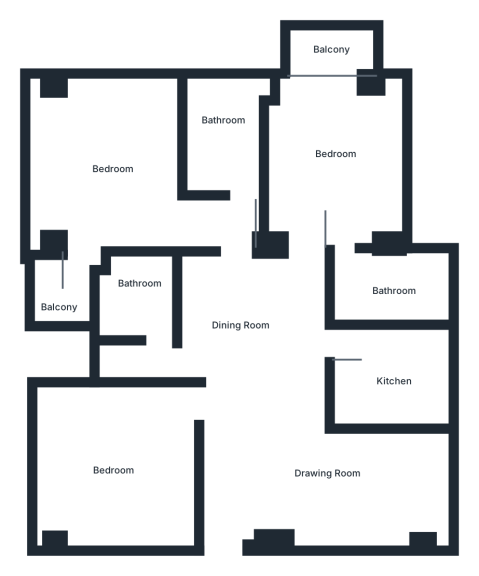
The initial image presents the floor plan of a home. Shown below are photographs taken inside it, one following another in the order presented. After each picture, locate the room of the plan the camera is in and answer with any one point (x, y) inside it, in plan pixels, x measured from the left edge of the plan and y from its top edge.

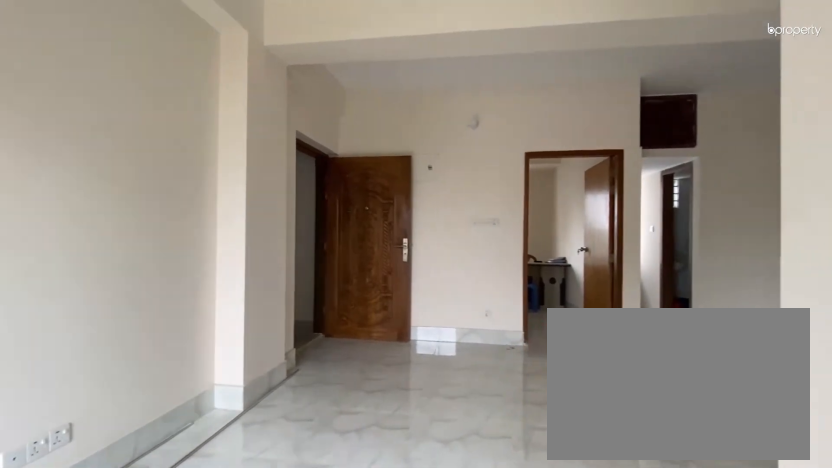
(345, 489)
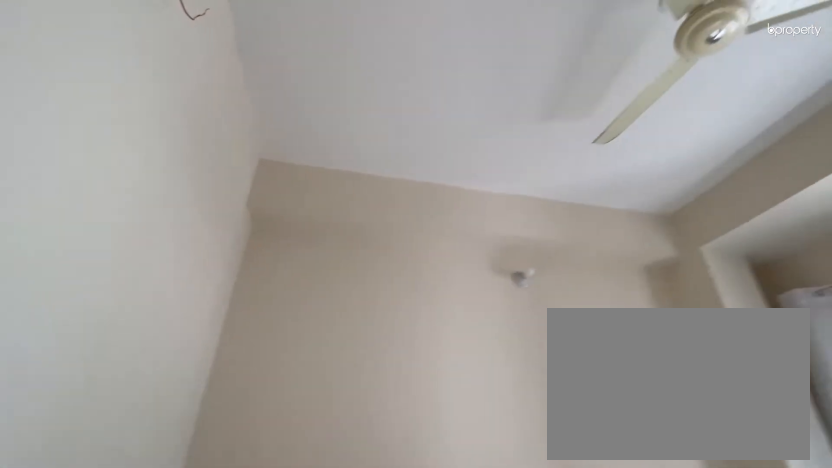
(119, 465)
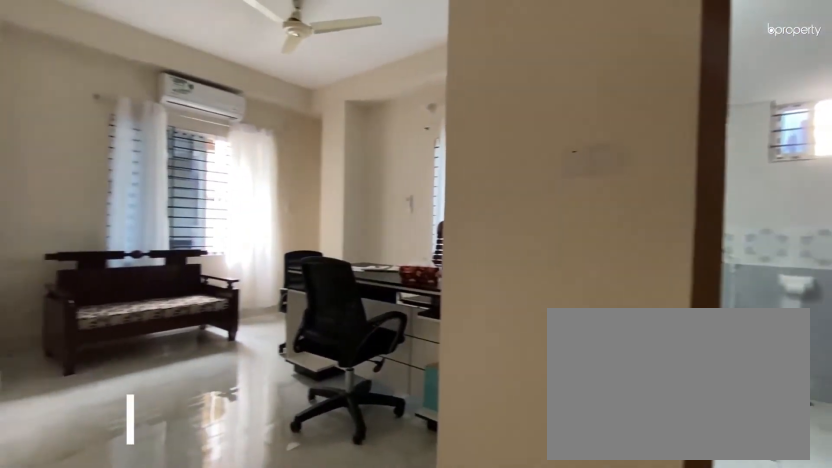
(110, 173)
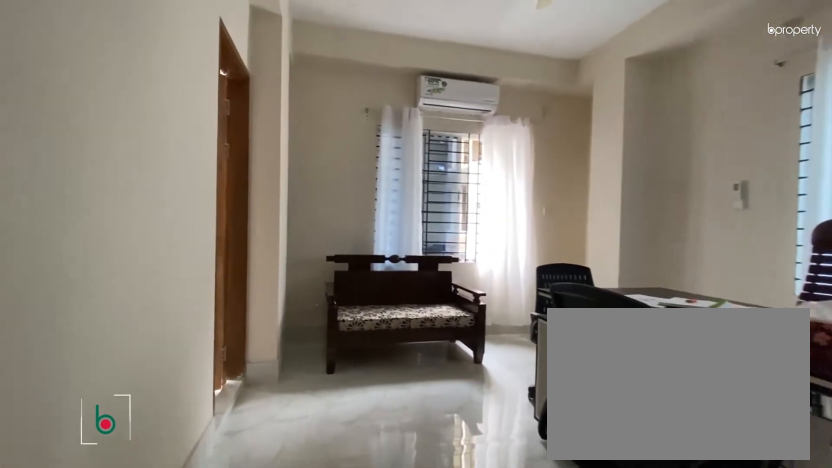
(110, 173)
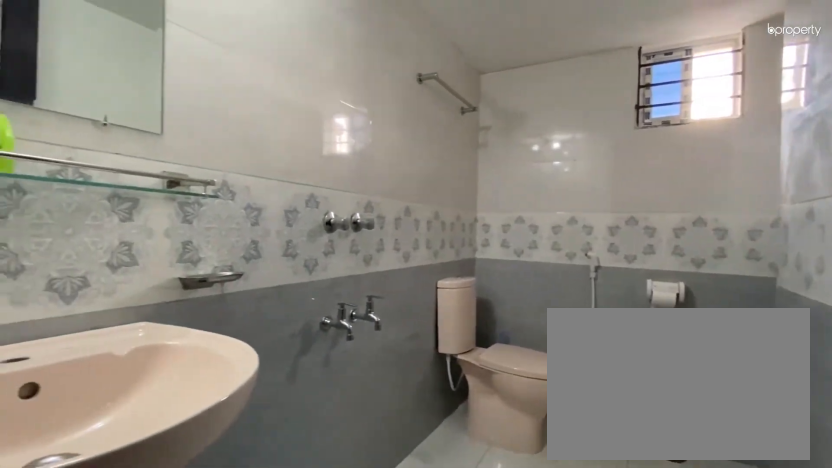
(217, 138)
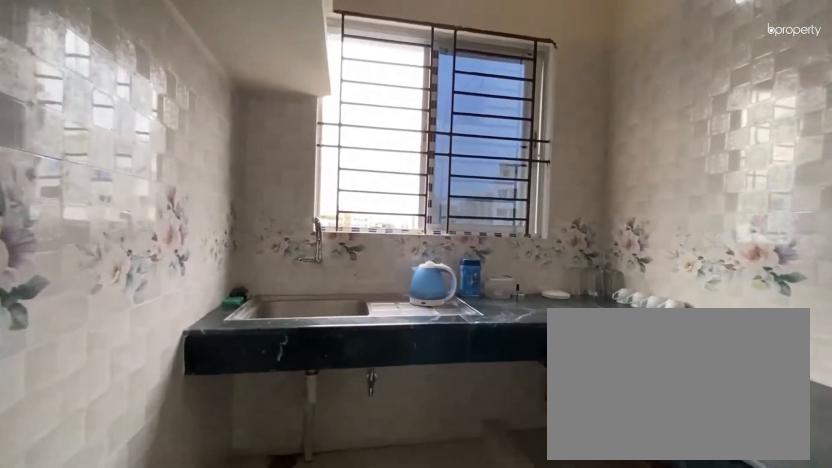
(394, 381)
